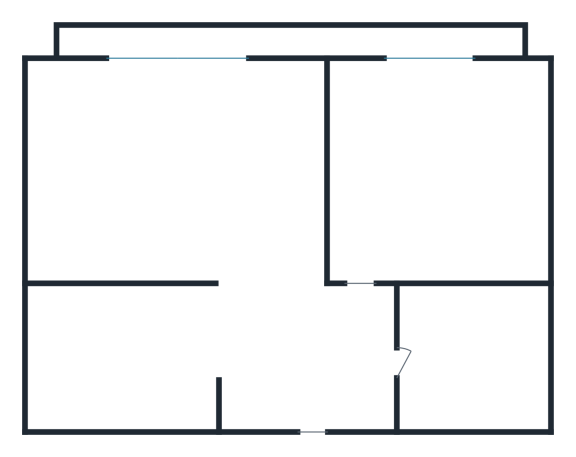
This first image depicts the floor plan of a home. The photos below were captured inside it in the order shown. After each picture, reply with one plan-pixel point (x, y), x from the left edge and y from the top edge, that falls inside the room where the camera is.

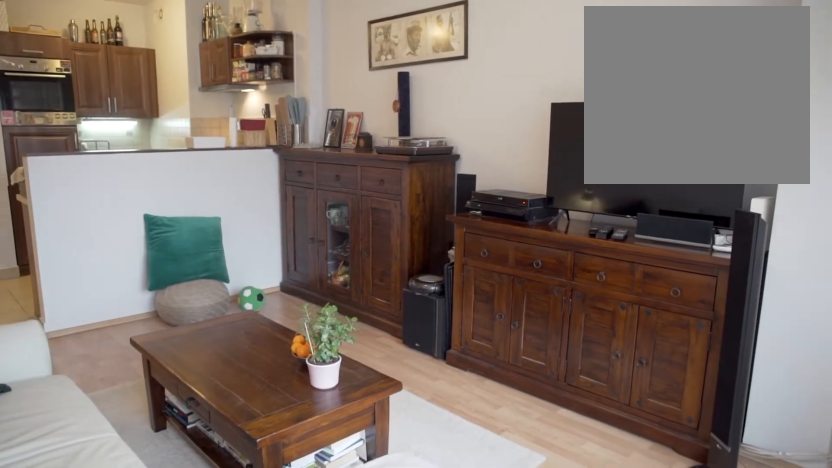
(286, 104)
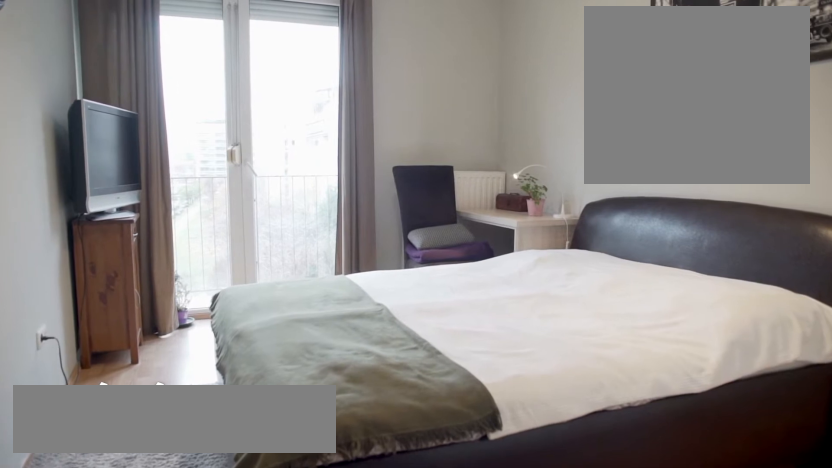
(371, 251)
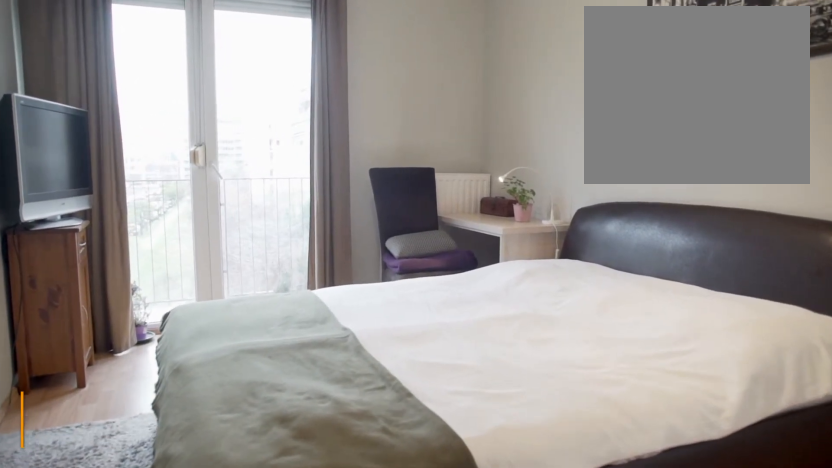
(371, 251)
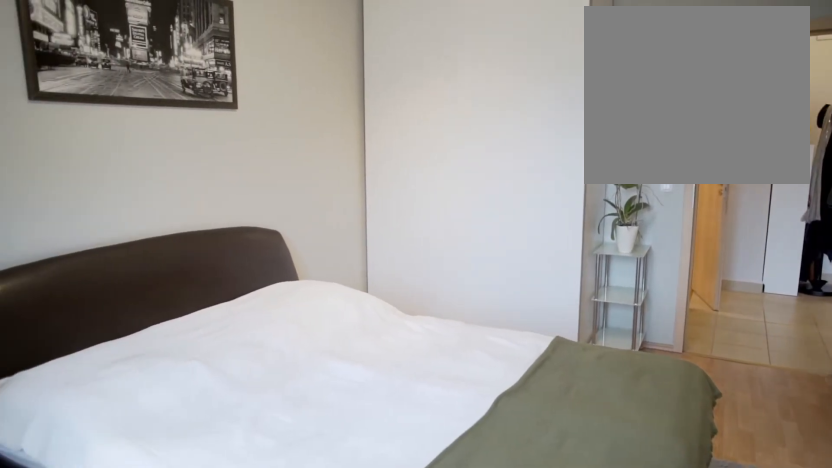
(371, 101)
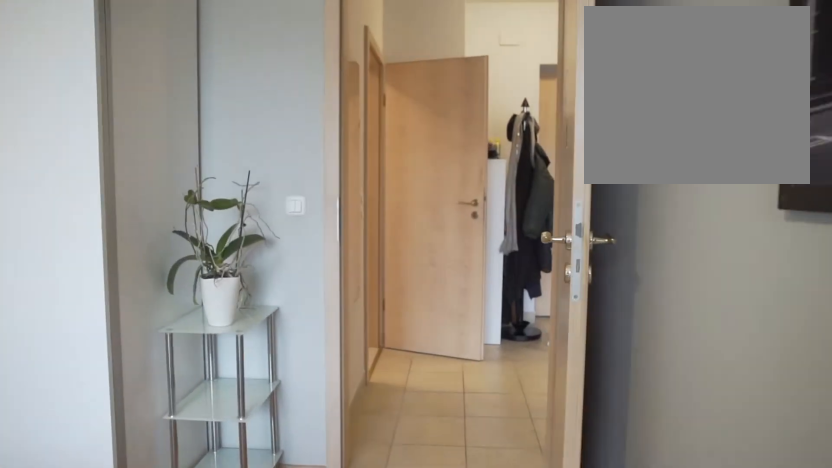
(371, 132)
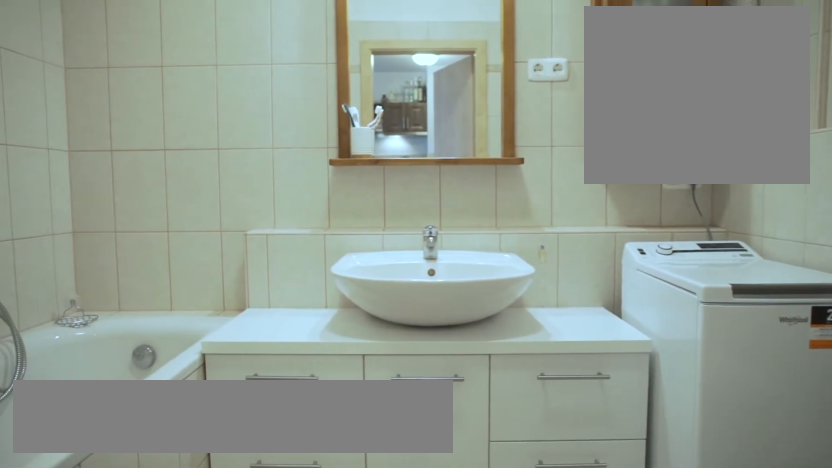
(401, 370)
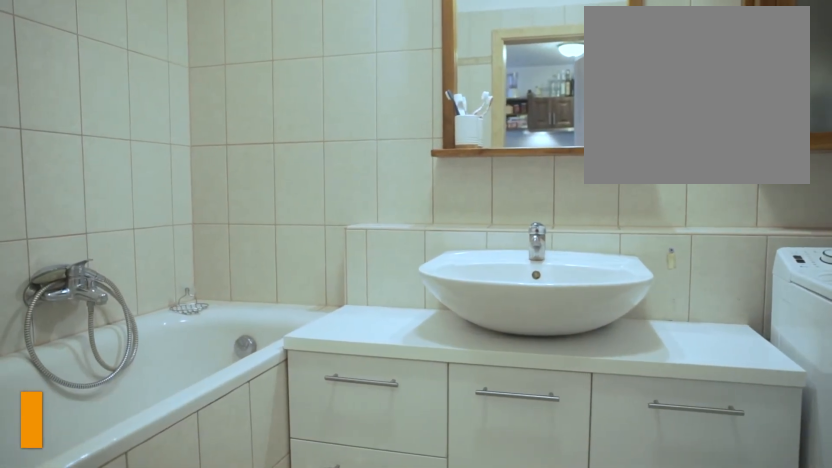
(401, 370)
